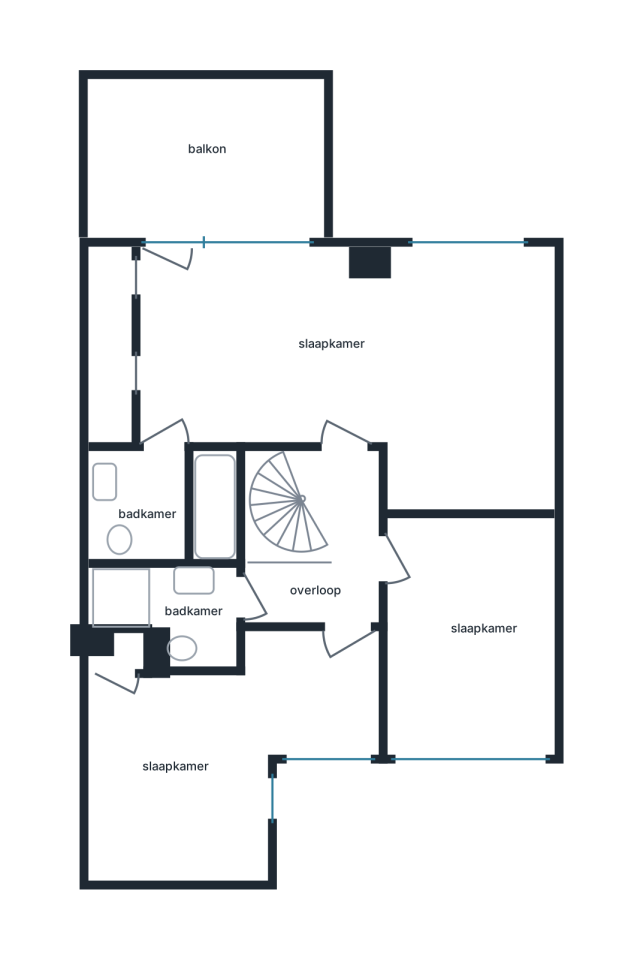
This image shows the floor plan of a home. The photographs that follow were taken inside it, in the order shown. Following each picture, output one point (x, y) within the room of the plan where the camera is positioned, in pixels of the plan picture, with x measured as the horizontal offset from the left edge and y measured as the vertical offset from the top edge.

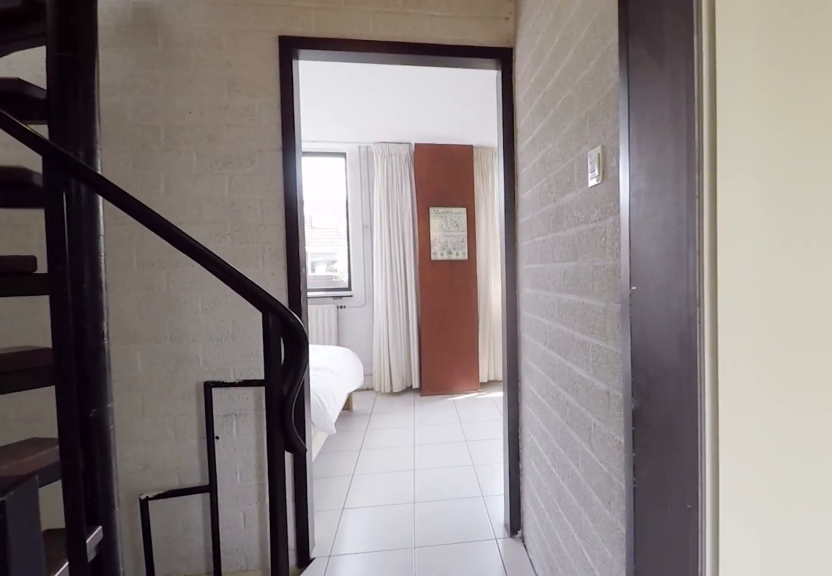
(324, 548)
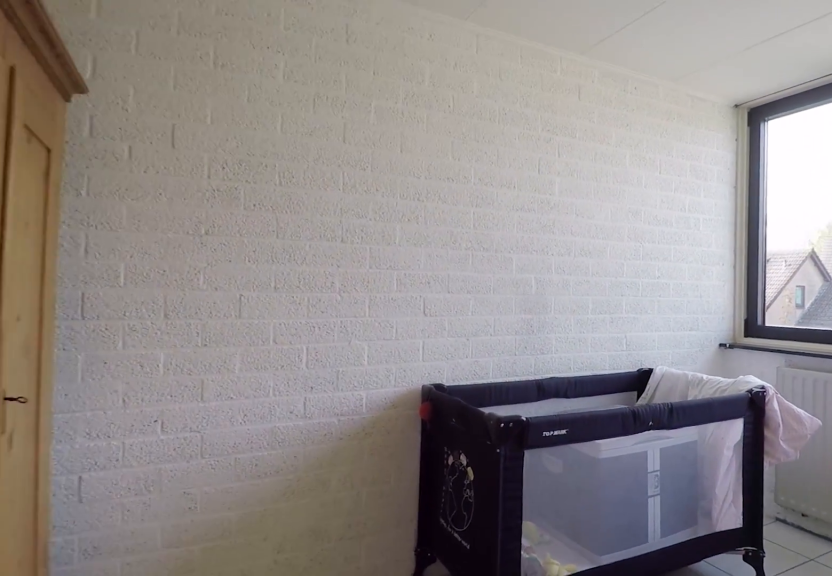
(468, 635)
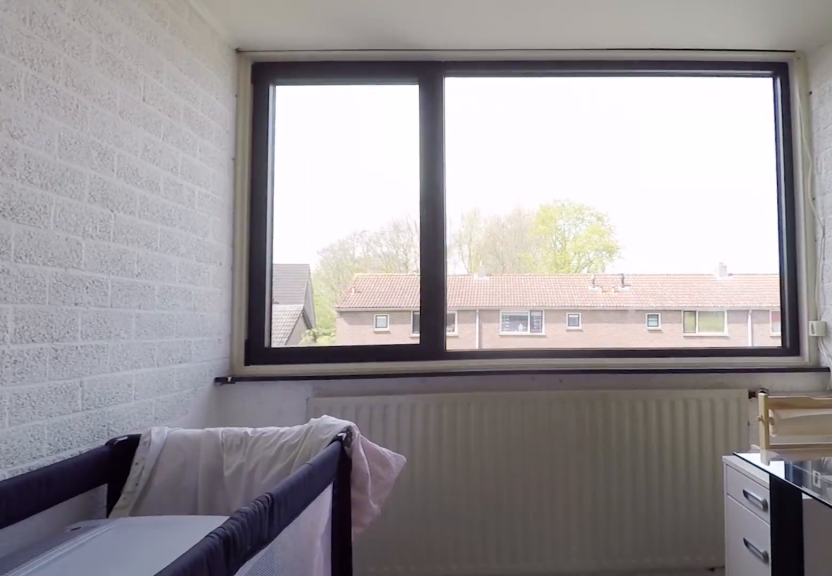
(468, 635)
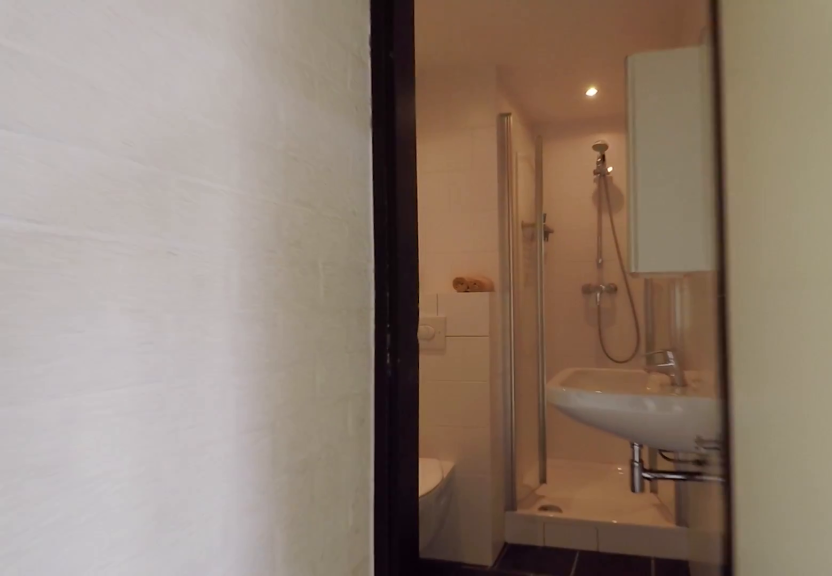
(323, 548)
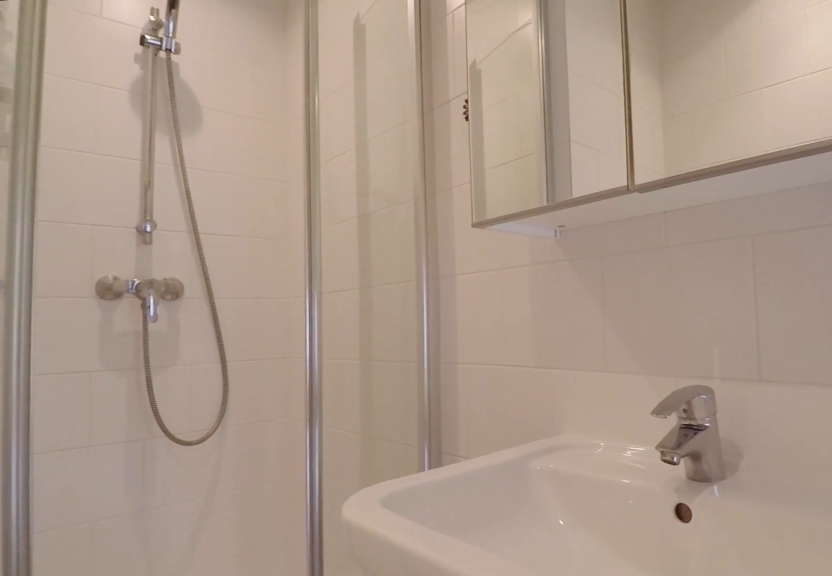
(173, 611)
